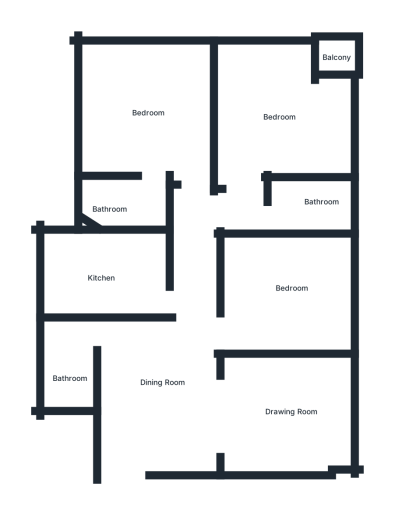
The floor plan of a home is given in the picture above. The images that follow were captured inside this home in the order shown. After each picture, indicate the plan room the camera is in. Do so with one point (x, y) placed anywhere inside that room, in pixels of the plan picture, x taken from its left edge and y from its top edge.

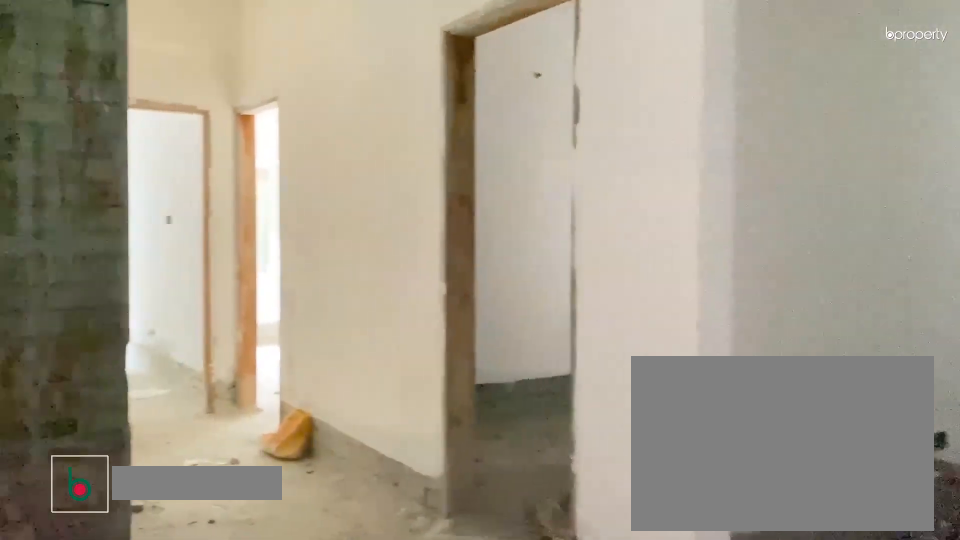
(152, 389)
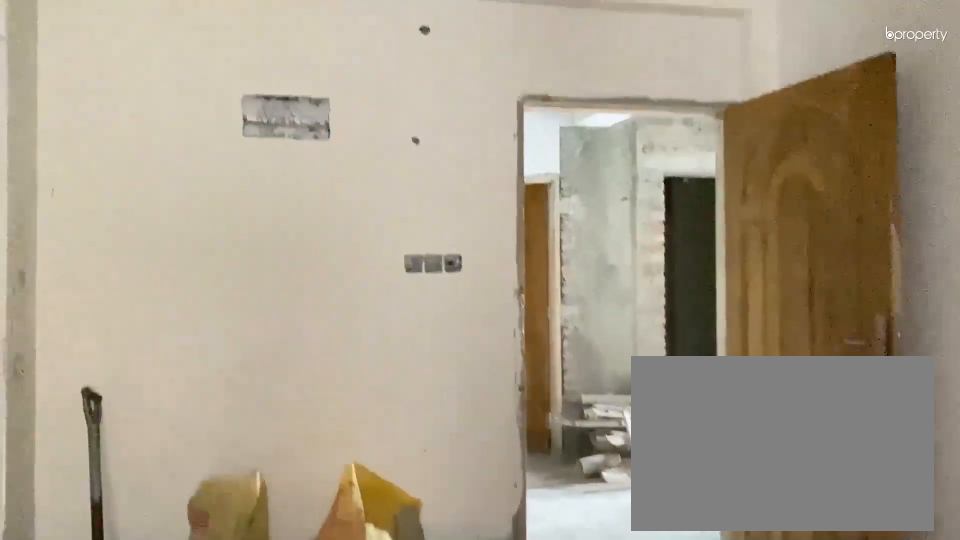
(152, 389)
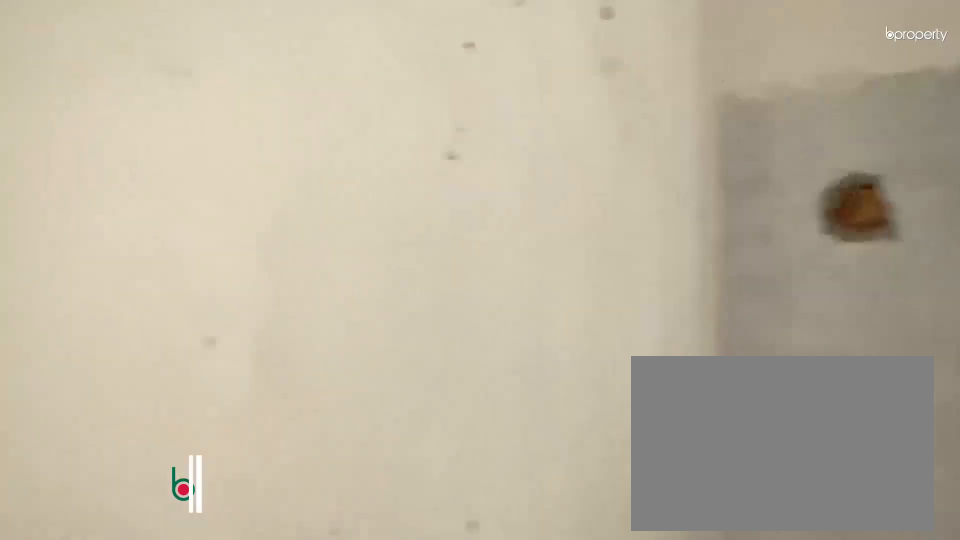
(288, 414)
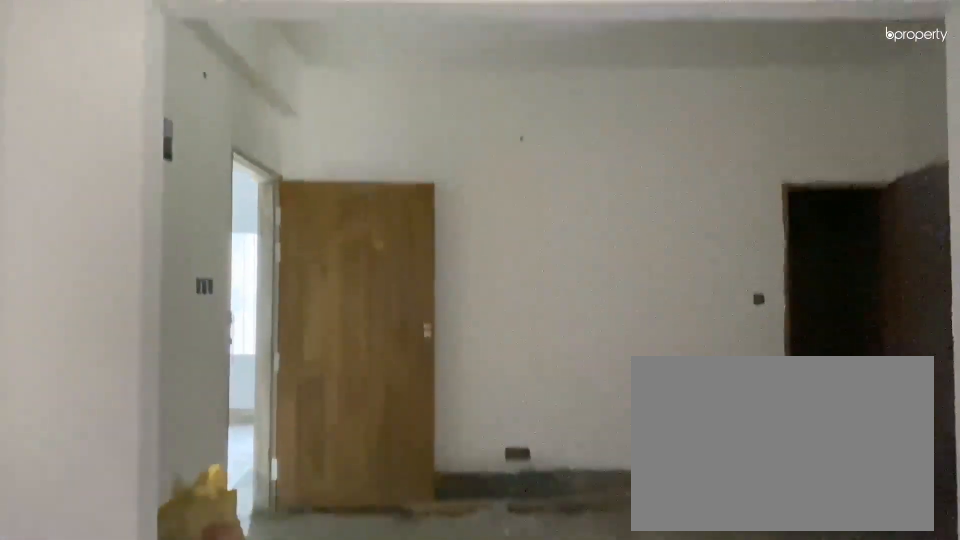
(288, 414)
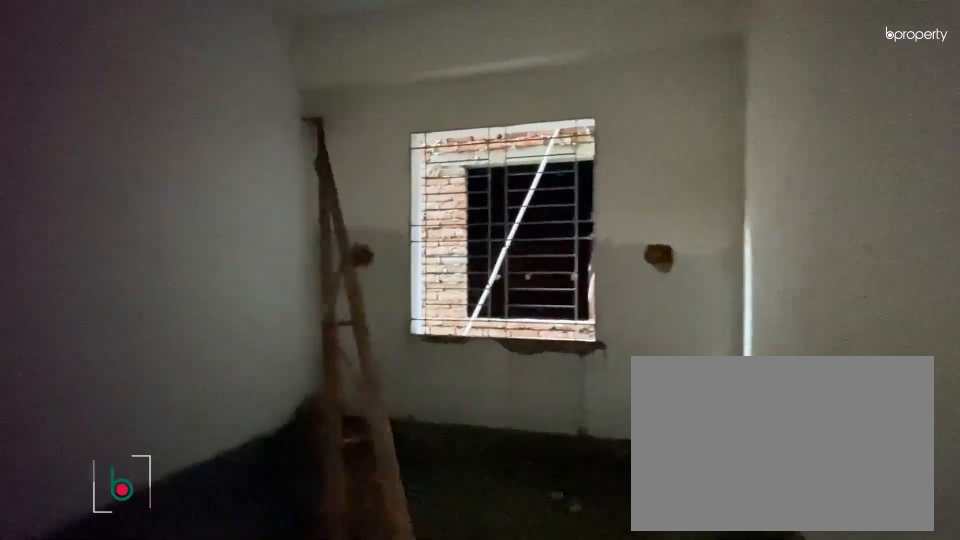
(291, 296)
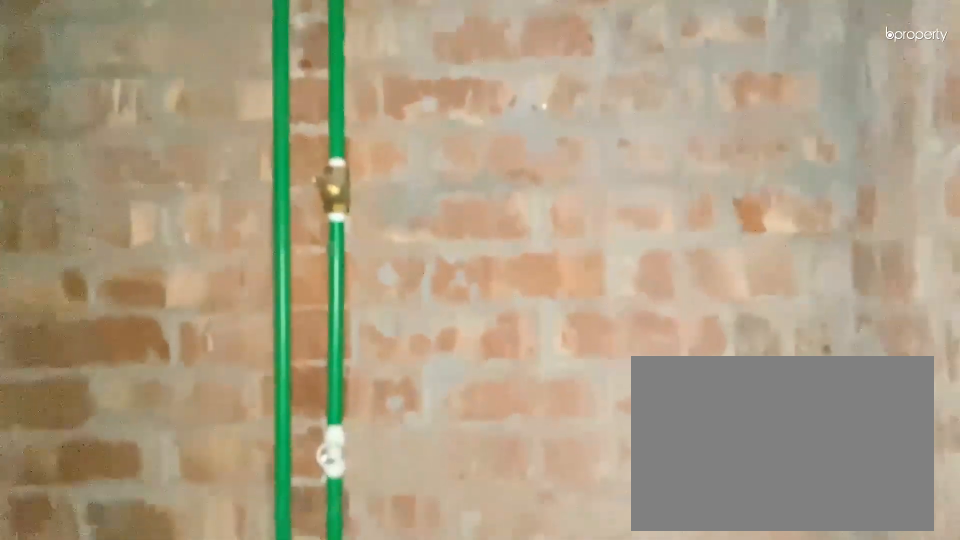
(72, 365)
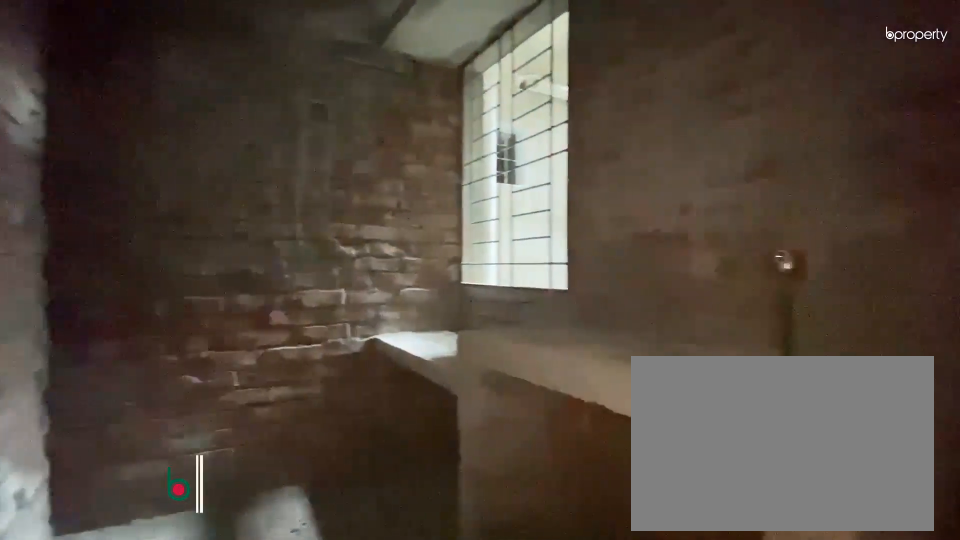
(113, 283)
